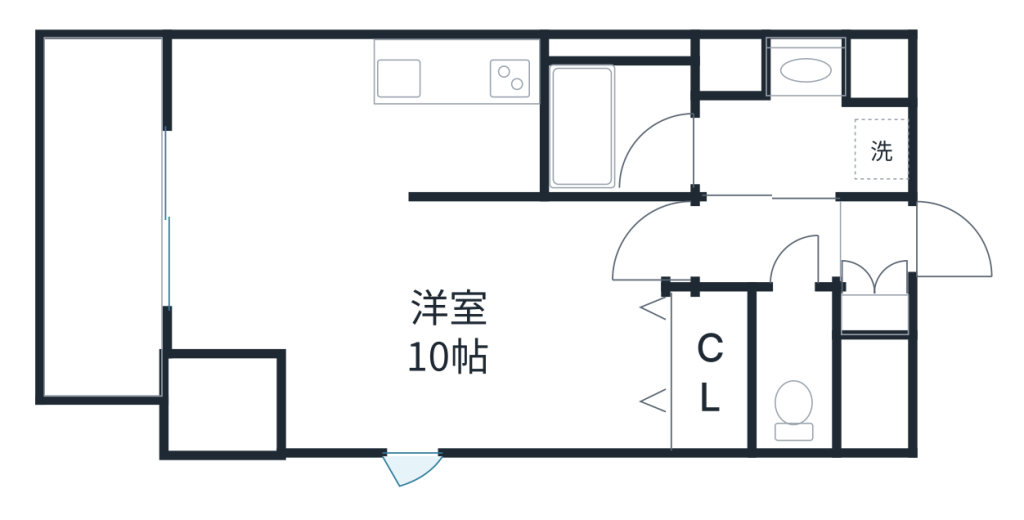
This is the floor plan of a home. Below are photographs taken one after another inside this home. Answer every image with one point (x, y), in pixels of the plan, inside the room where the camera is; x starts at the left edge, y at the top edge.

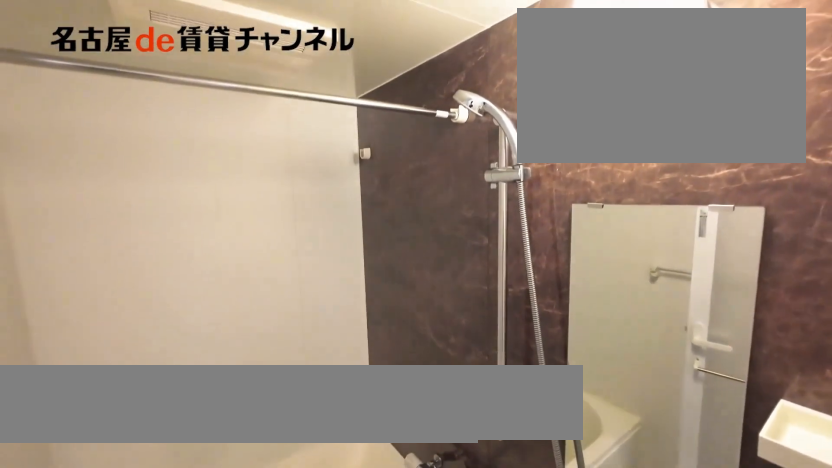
(623, 114)
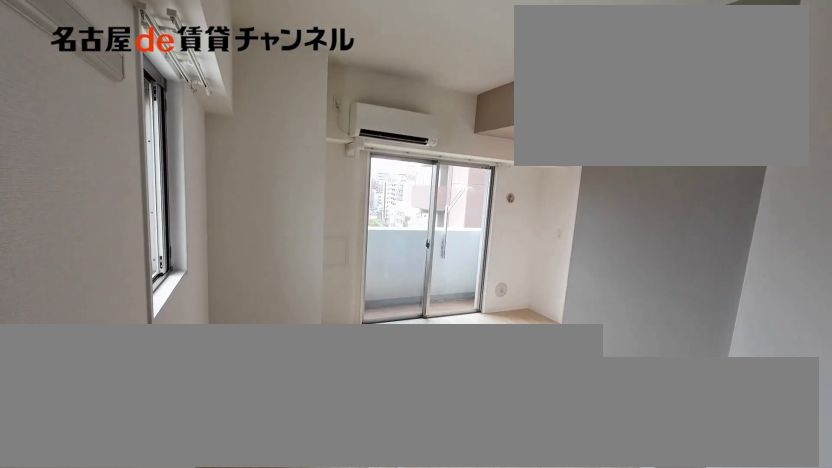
(465, 342)
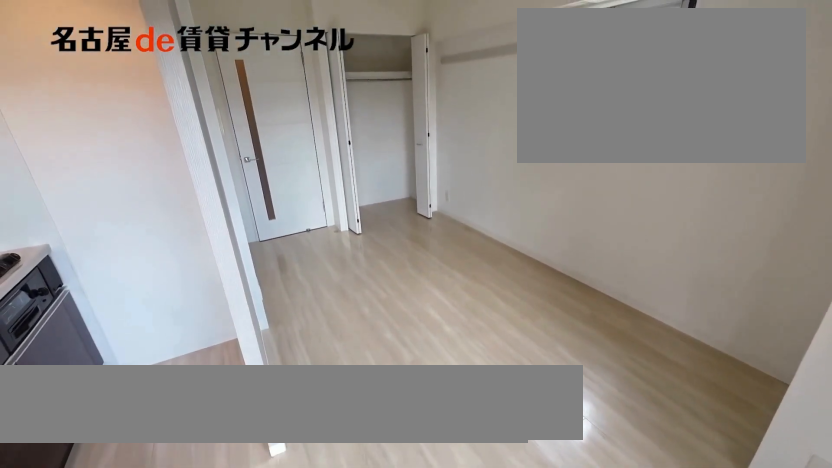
(465, 342)
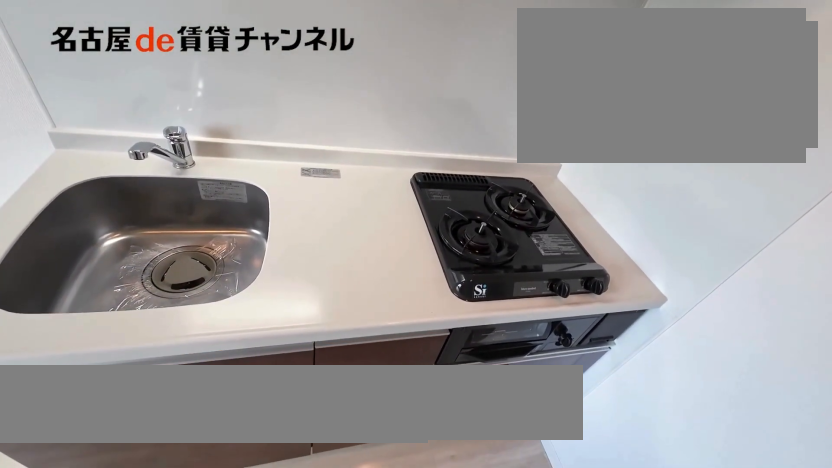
(459, 114)
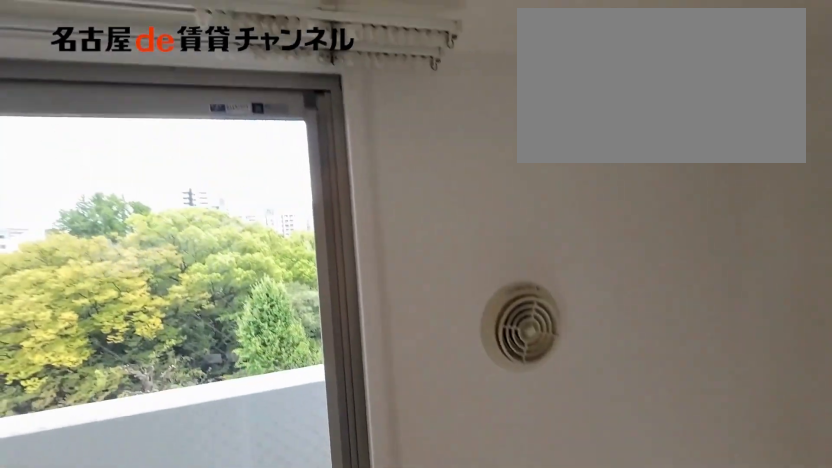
(271, 117)
